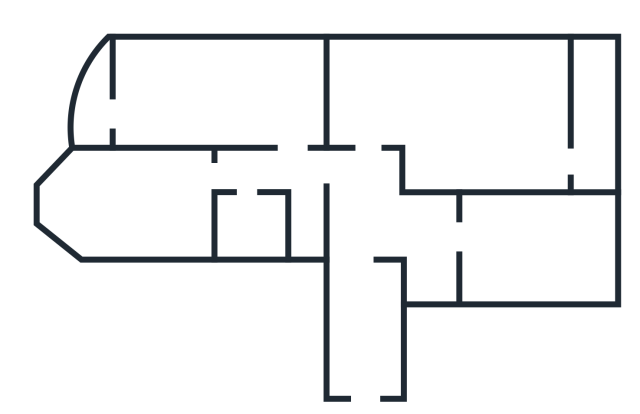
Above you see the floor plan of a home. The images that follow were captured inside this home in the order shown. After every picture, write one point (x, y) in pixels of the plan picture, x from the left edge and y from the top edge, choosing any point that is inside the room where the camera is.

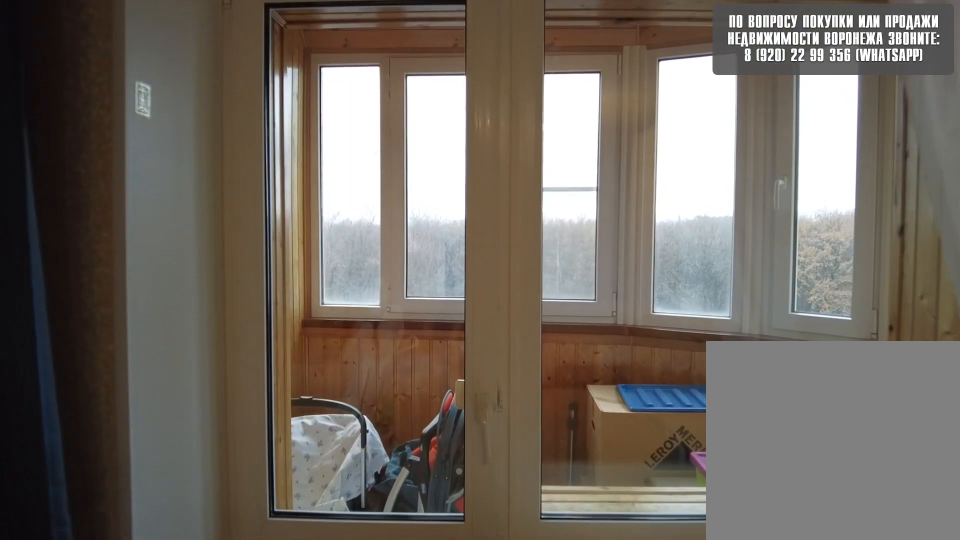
(155, 103)
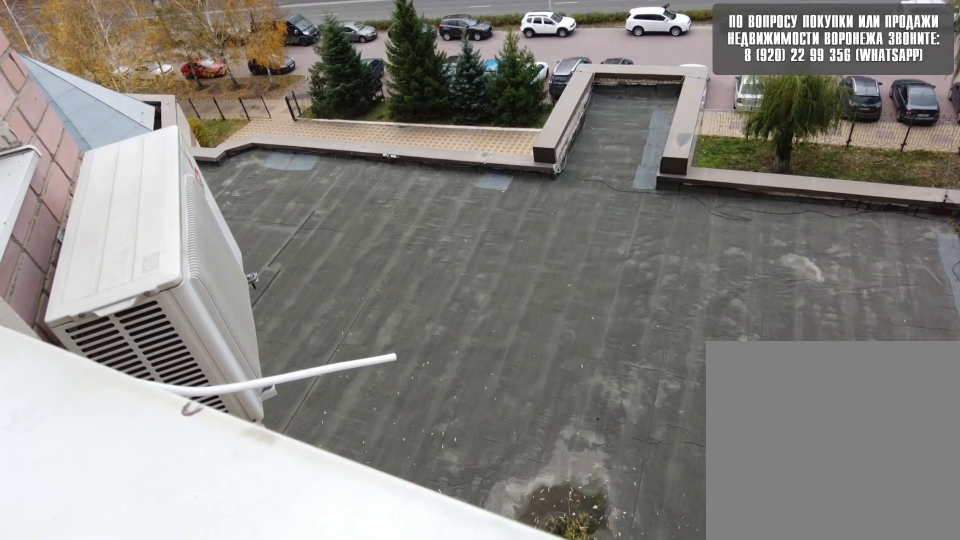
(99, 106)
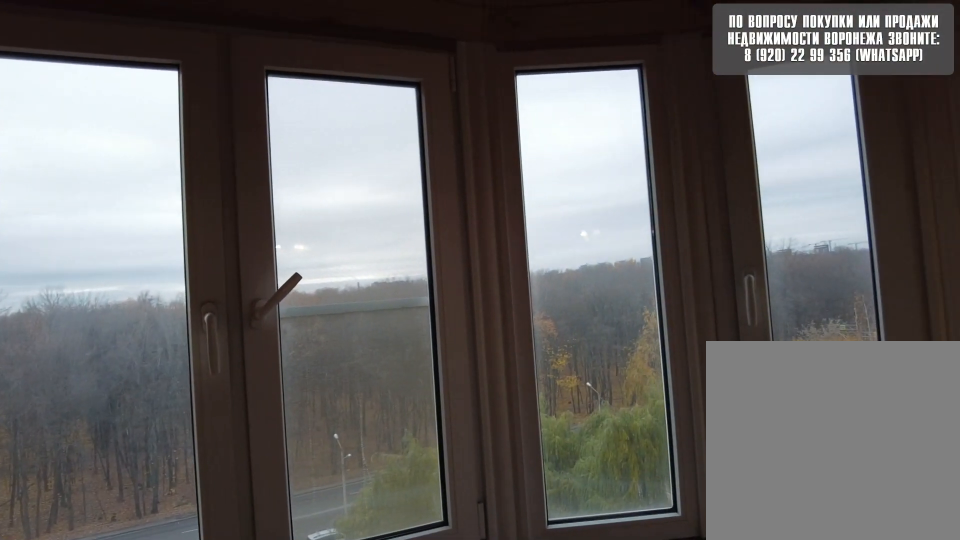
(99, 106)
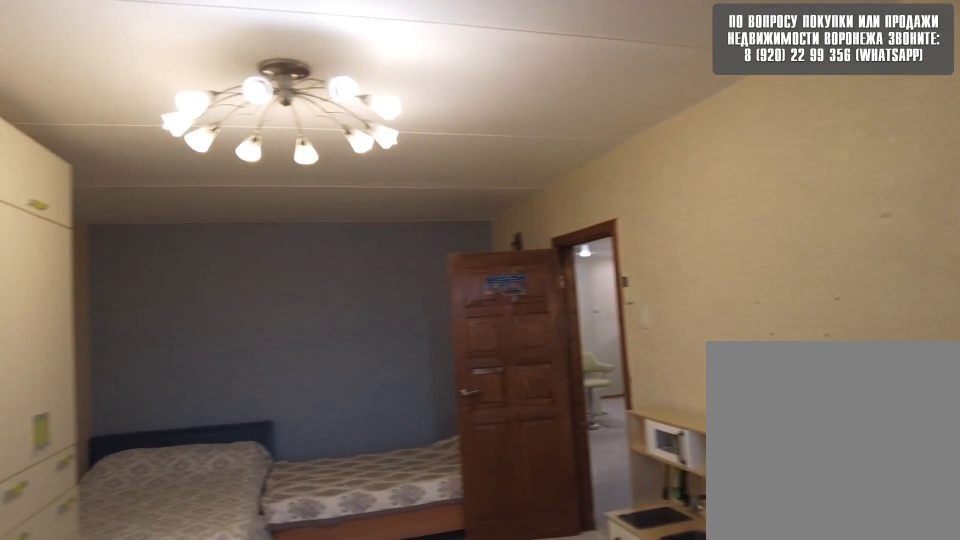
(148, 111)
